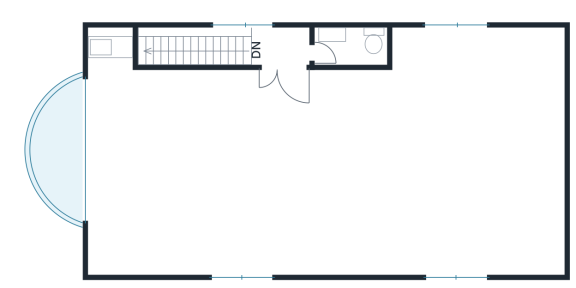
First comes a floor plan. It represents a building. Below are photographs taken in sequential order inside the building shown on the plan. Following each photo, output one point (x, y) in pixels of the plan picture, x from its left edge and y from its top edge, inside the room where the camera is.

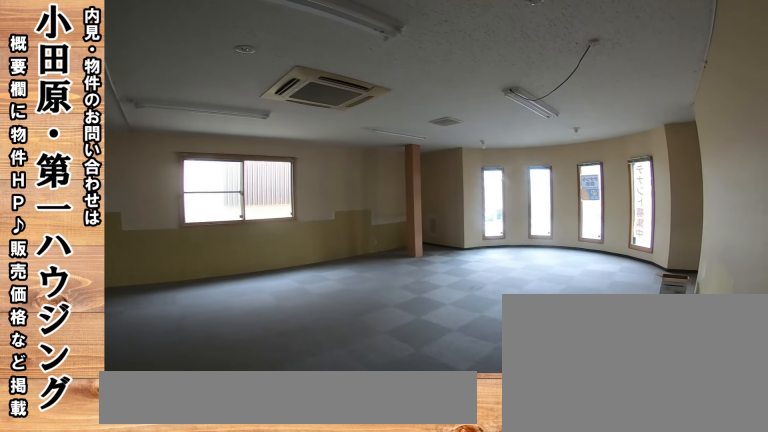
(249, 156)
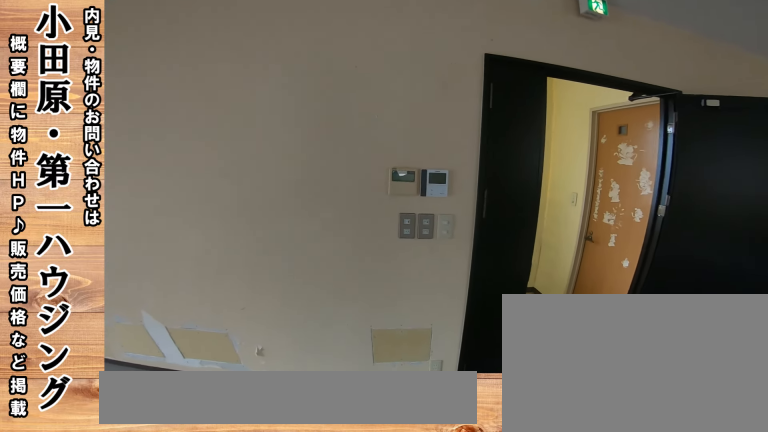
(323, 161)
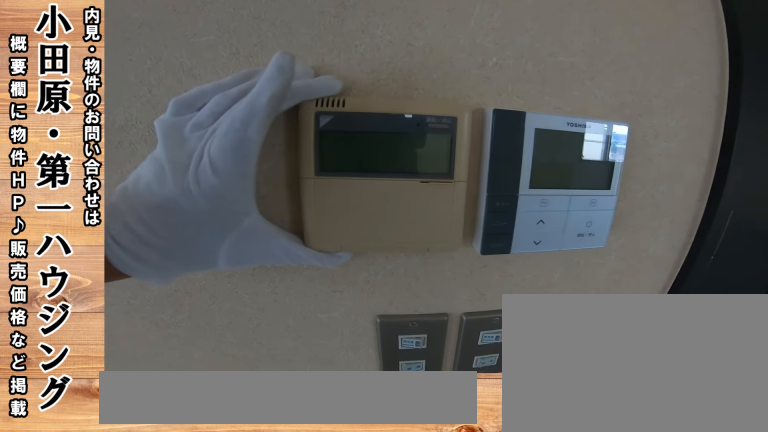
(323, 161)
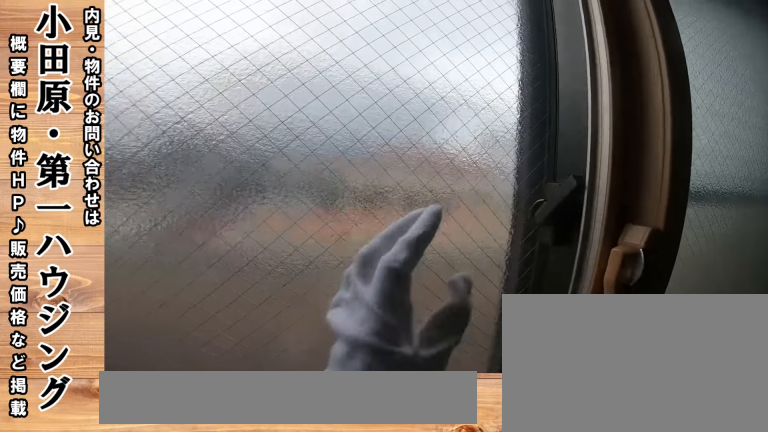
(323, 161)
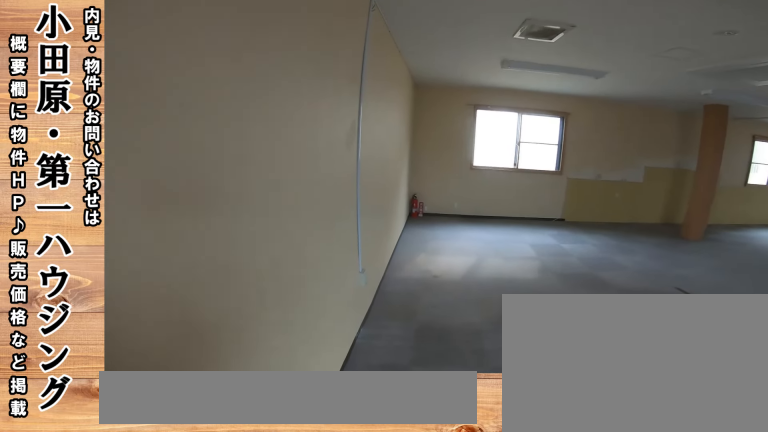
(323, 153)
